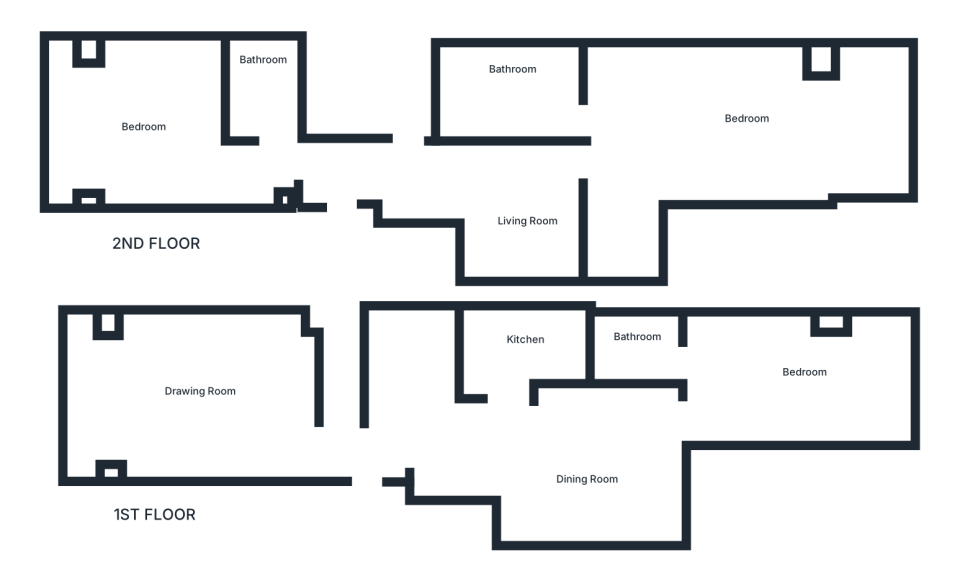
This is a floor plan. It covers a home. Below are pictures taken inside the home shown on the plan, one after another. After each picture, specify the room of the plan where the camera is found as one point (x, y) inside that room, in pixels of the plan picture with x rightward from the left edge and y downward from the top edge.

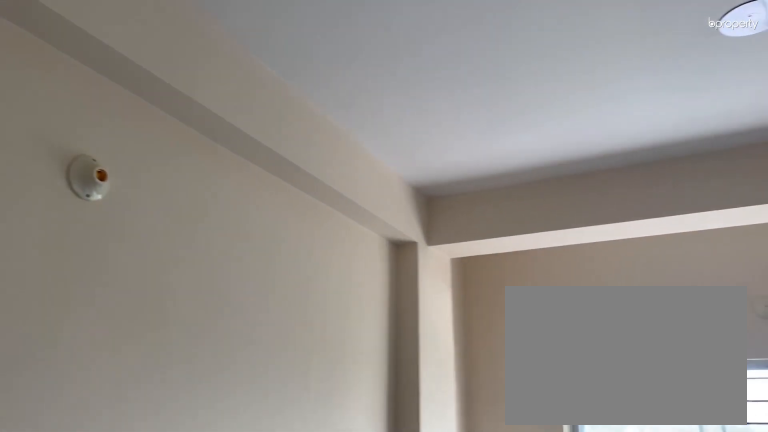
(186, 408)
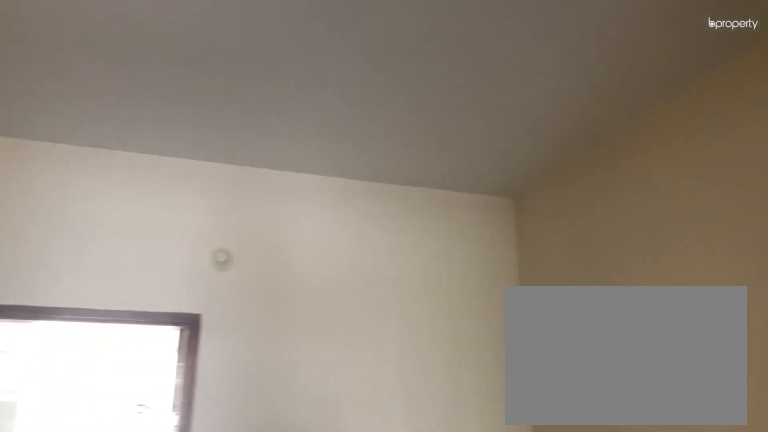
(577, 464)
